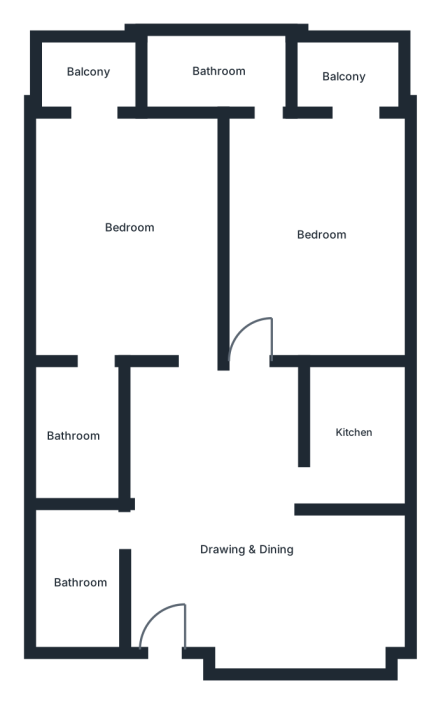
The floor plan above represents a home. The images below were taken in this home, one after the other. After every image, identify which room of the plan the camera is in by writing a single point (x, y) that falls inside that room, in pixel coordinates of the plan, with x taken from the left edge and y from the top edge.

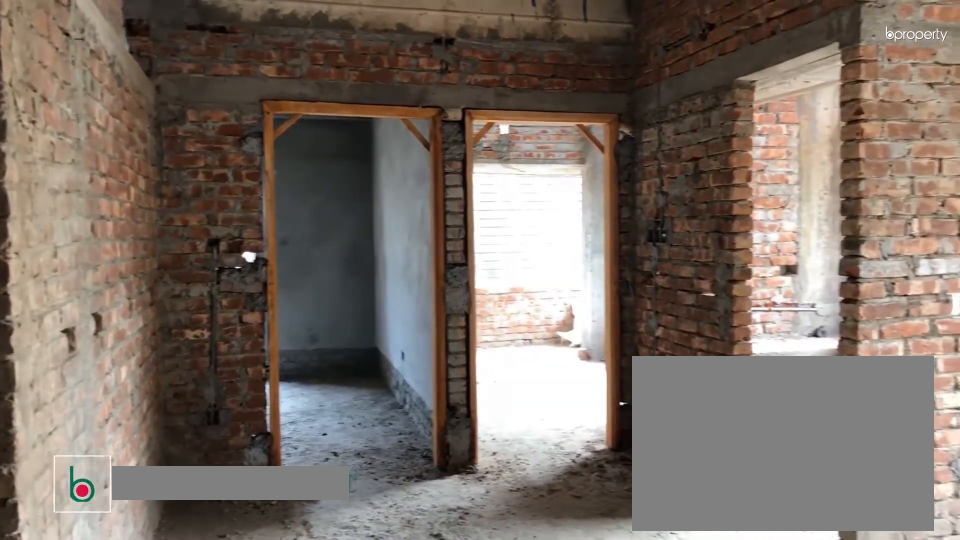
(245, 548)
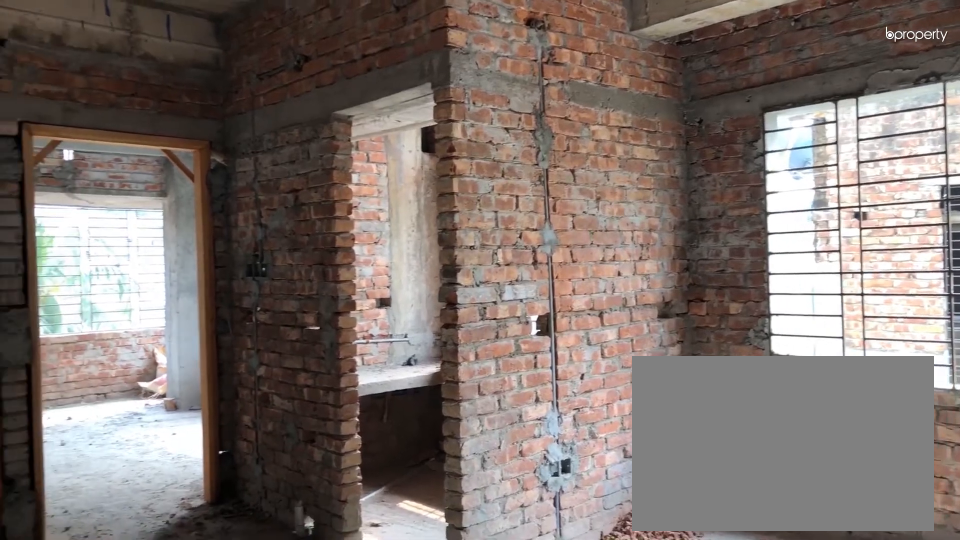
(248, 542)
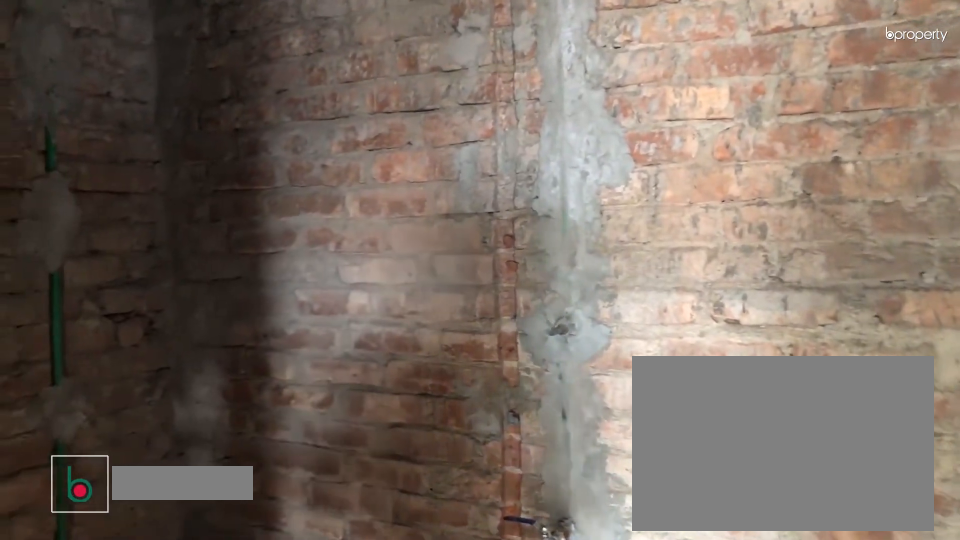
(78, 578)
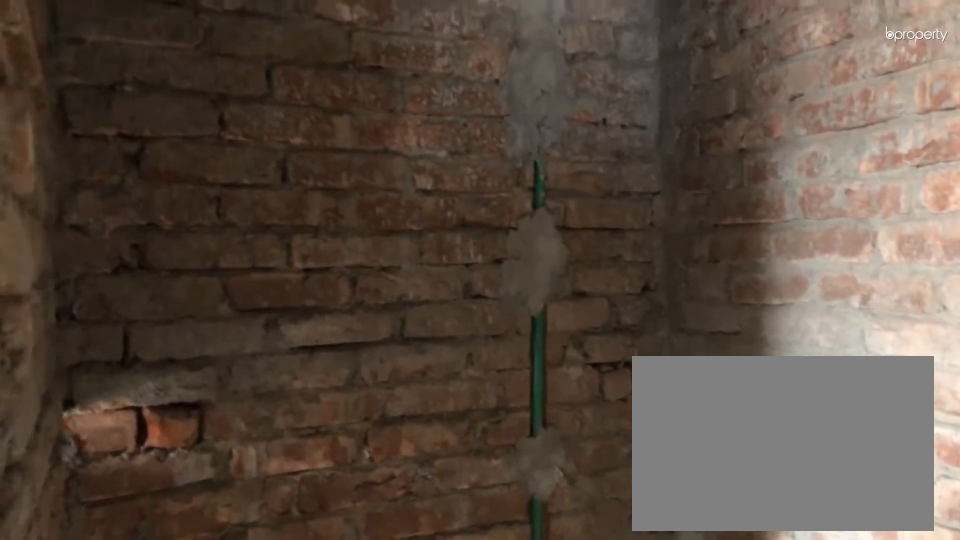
(78, 578)
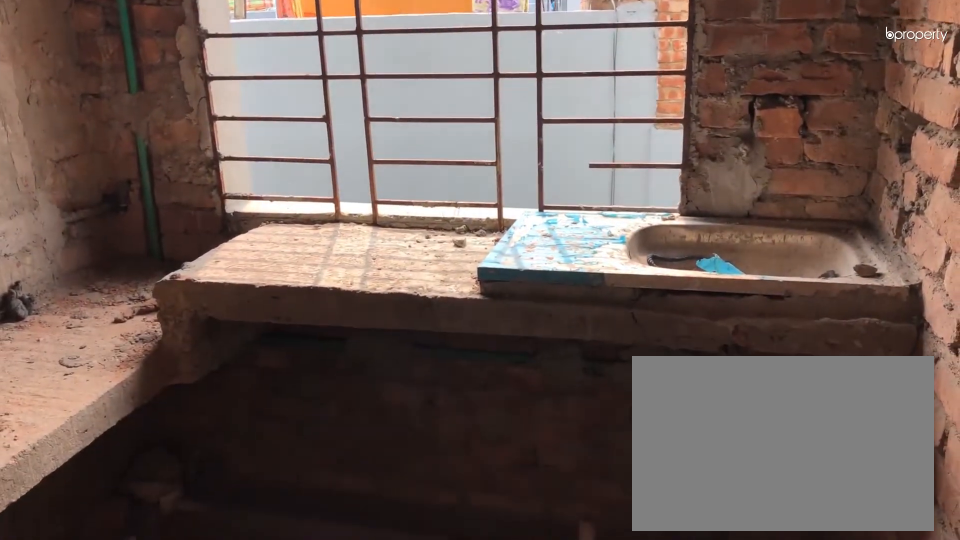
(350, 435)
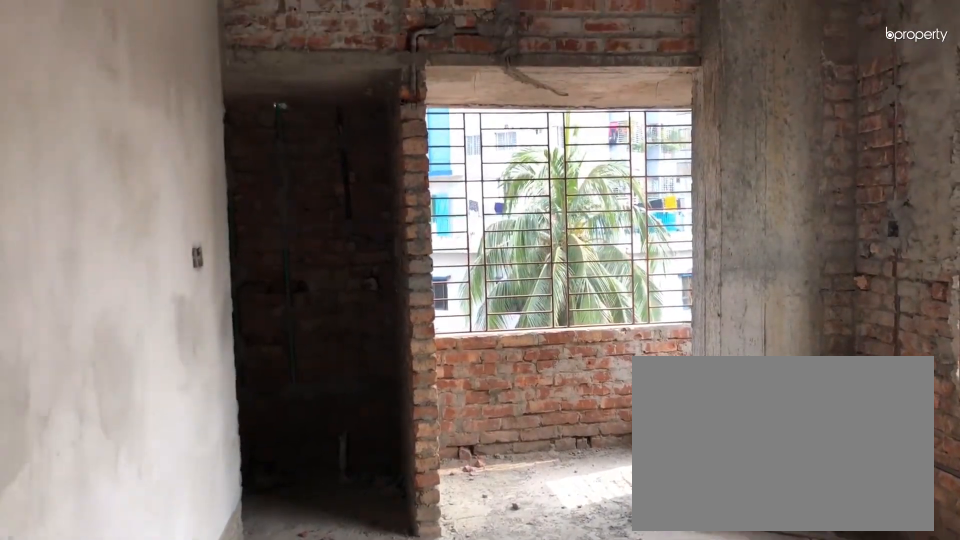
(314, 237)
